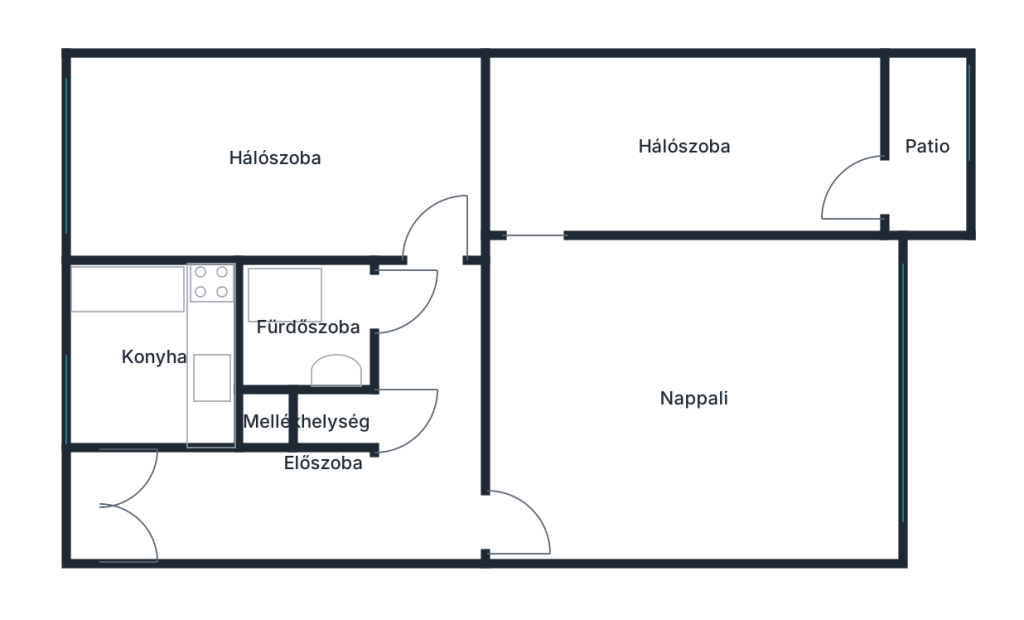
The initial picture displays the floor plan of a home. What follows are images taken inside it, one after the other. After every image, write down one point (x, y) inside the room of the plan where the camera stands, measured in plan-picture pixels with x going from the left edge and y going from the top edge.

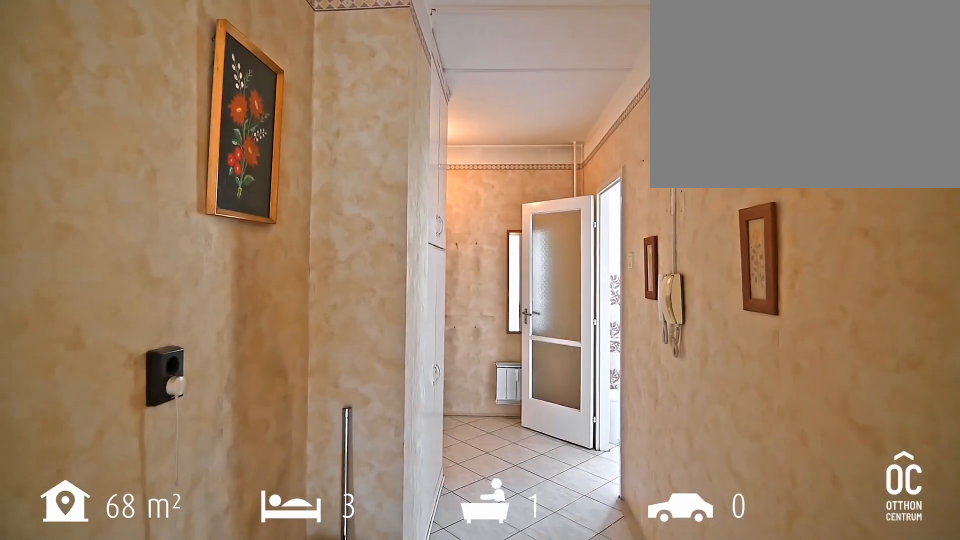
(300, 508)
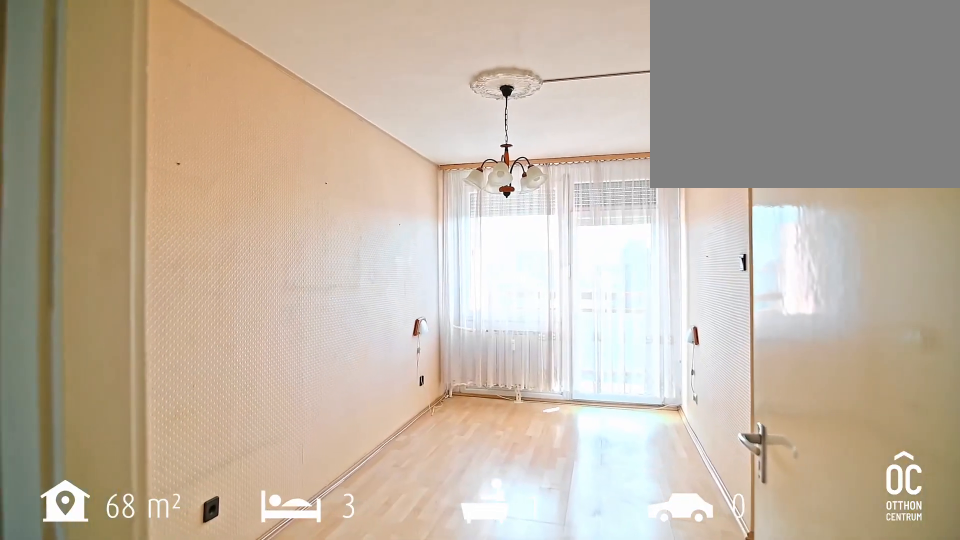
(676, 149)
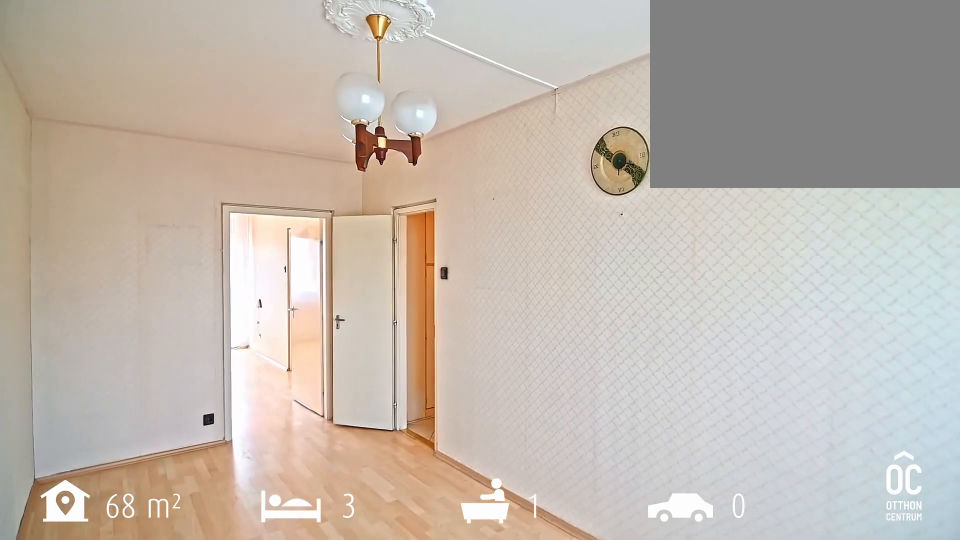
(282, 165)
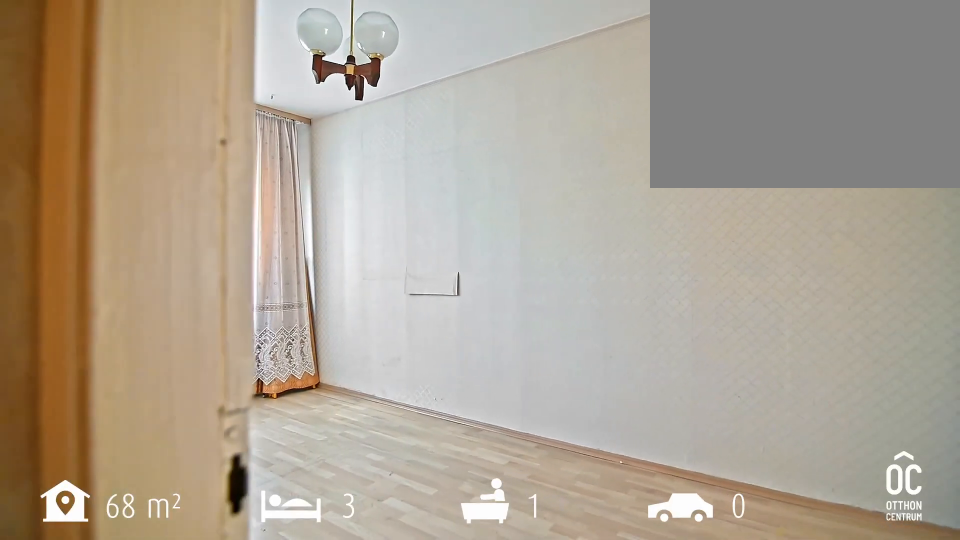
(282, 164)
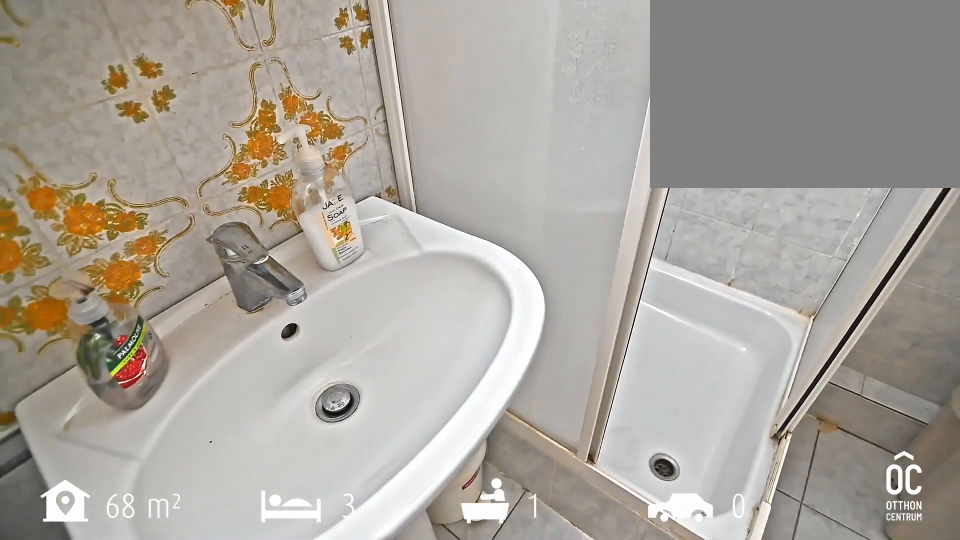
(307, 326)
